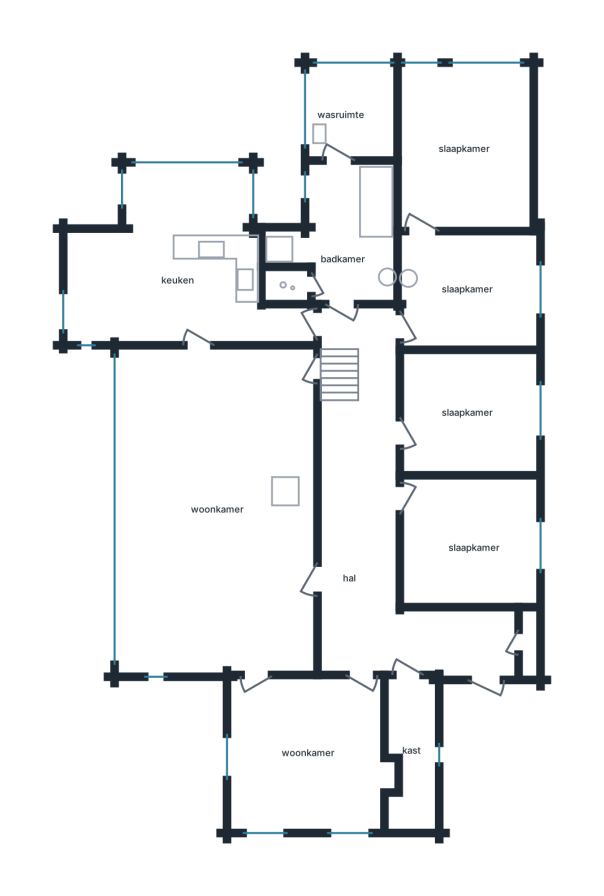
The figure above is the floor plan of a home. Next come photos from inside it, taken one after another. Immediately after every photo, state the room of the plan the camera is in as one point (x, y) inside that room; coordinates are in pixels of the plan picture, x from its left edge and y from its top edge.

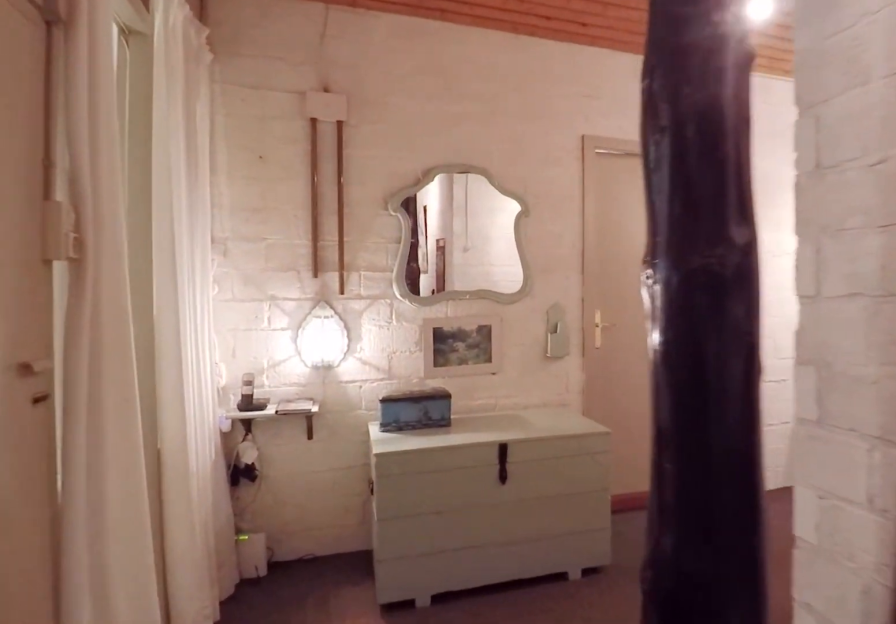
(382, 530)
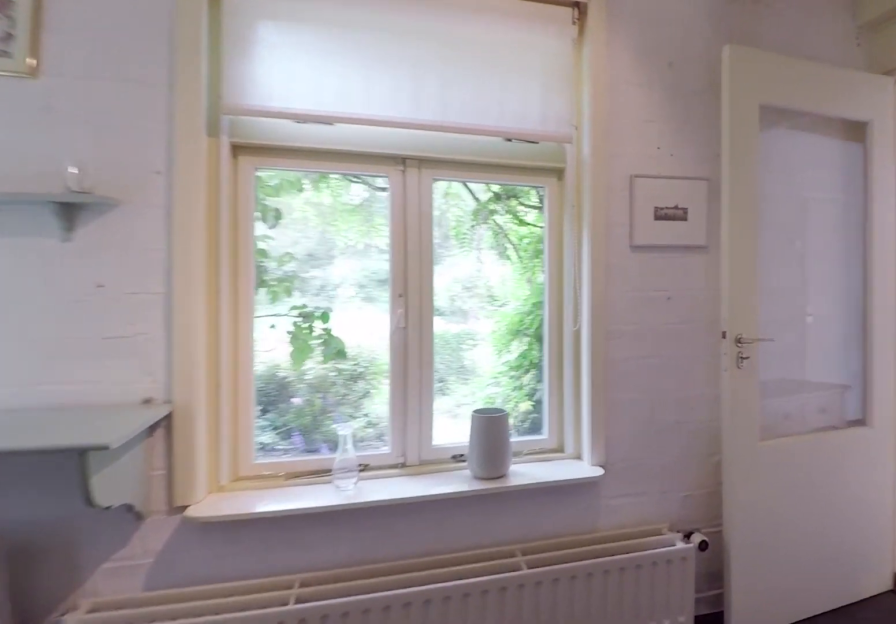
(308, 752)
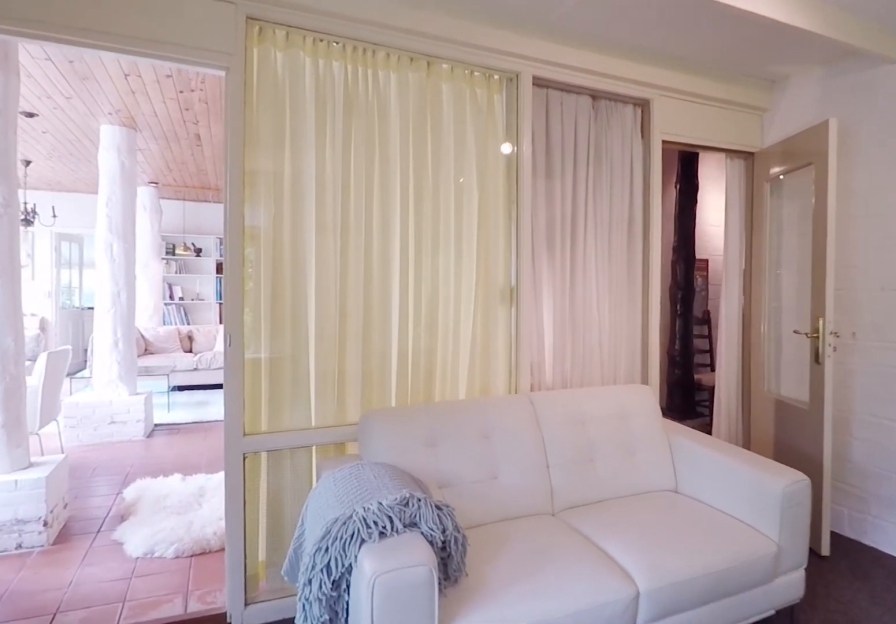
(308, 752)
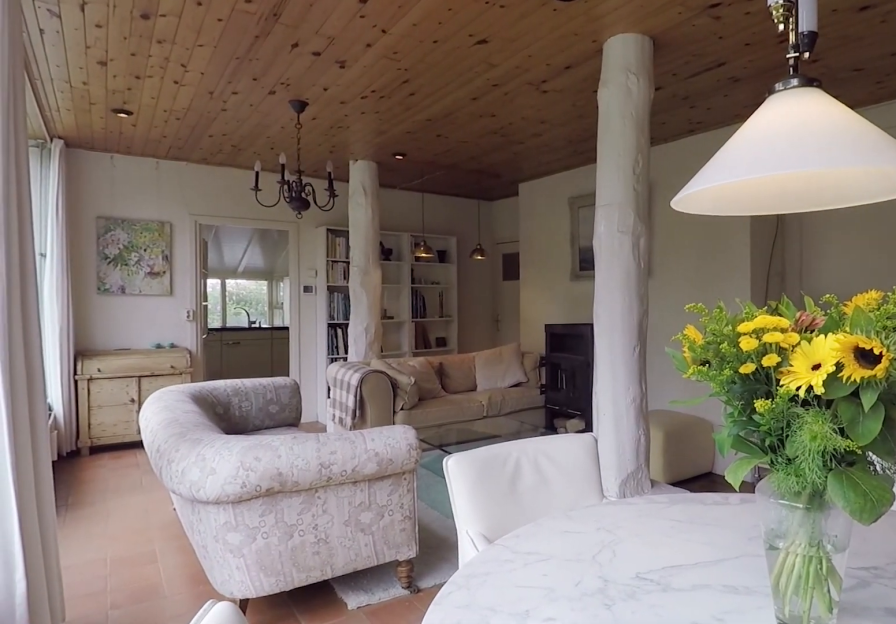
(218, 510)
